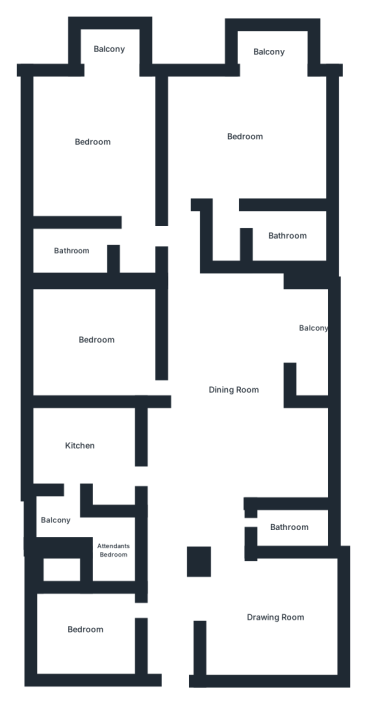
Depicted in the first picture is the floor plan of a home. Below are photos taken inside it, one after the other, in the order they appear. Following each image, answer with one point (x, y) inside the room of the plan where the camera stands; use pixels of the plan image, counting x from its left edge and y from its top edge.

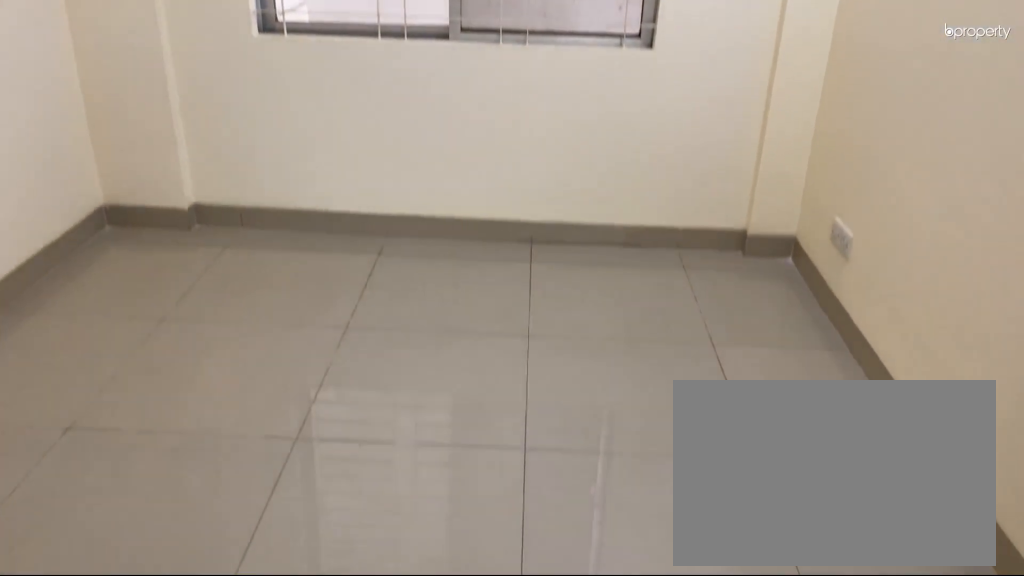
(84, 628)
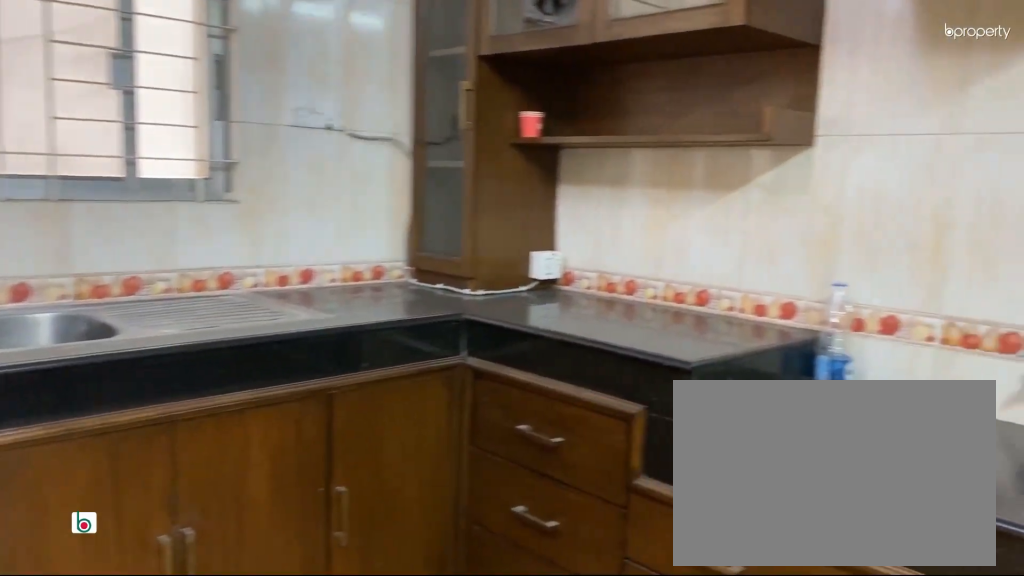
(81, 444)
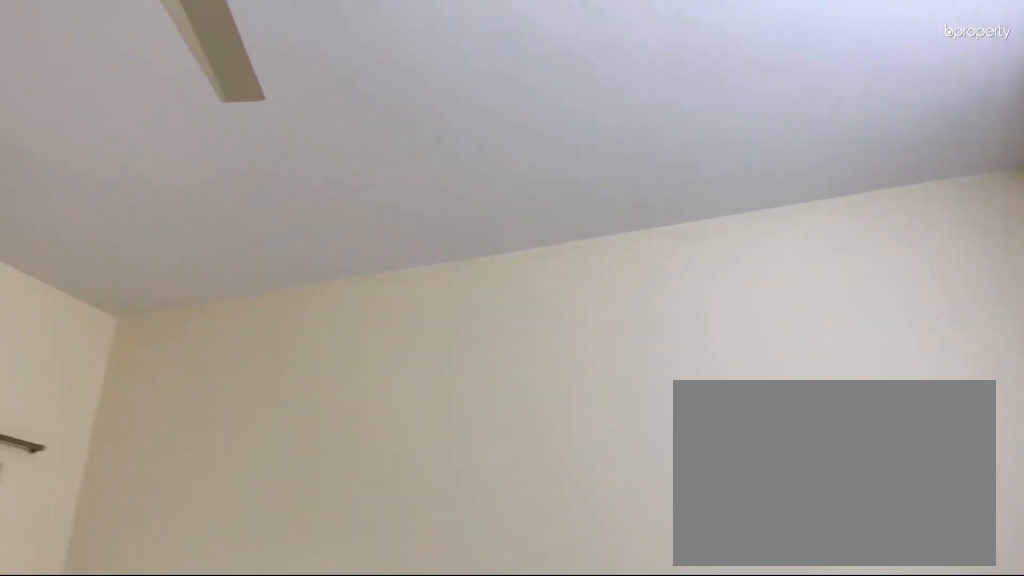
(97, 340)
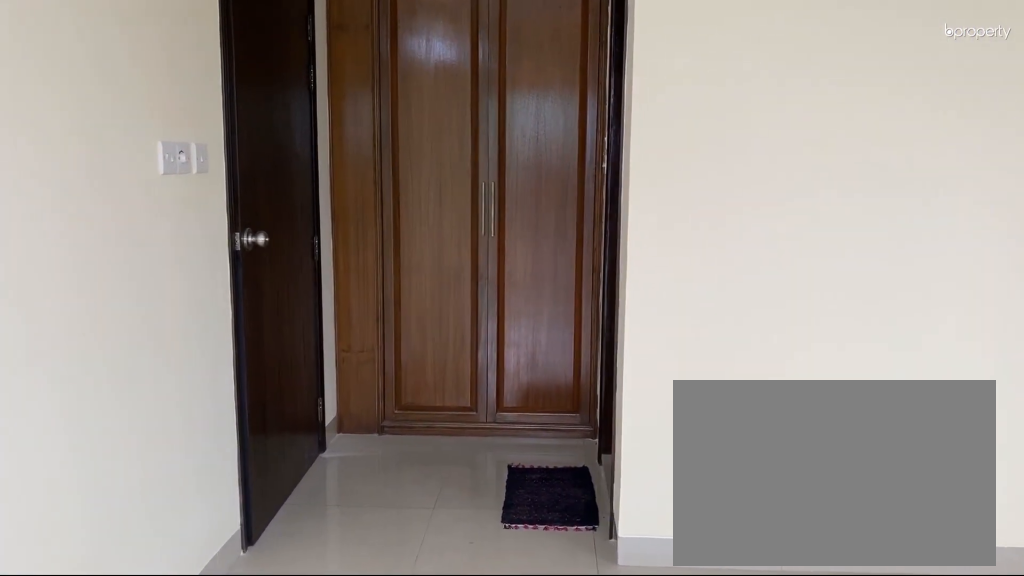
(92, 146)
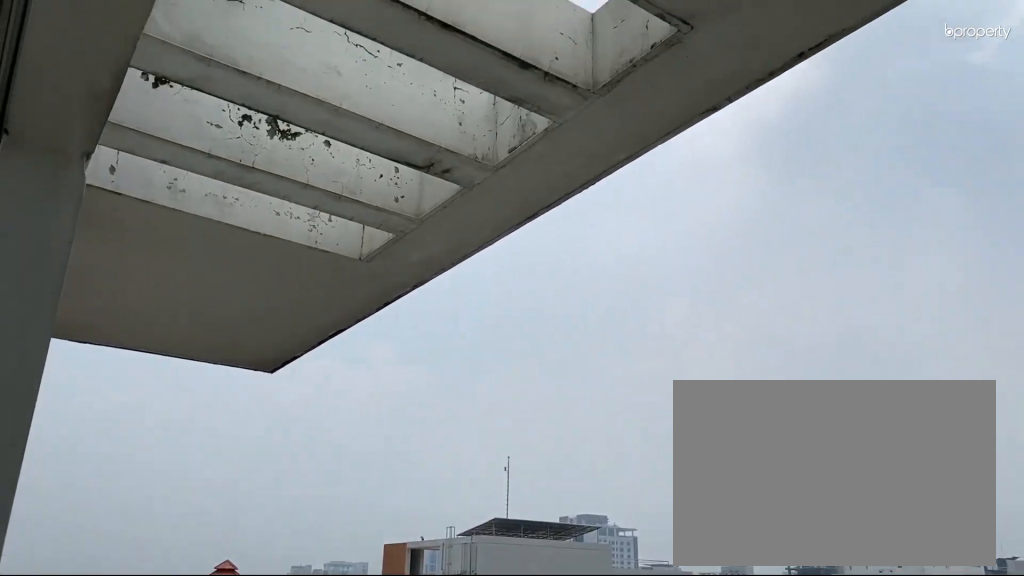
(110, 49)
